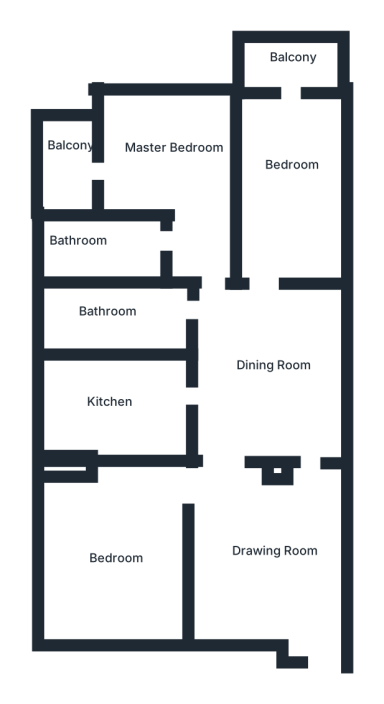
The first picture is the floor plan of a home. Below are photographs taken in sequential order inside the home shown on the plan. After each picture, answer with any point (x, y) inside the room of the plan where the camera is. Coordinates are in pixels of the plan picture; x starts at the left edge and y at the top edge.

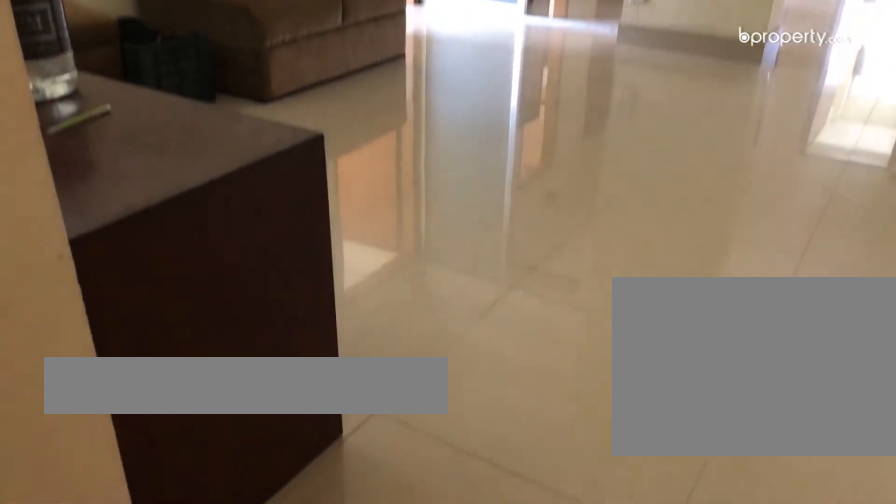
(310, 525)
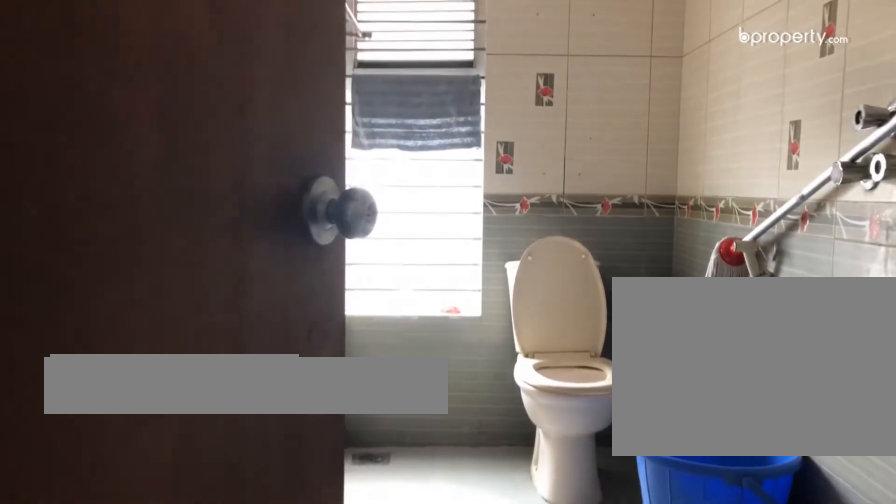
(137, 315)
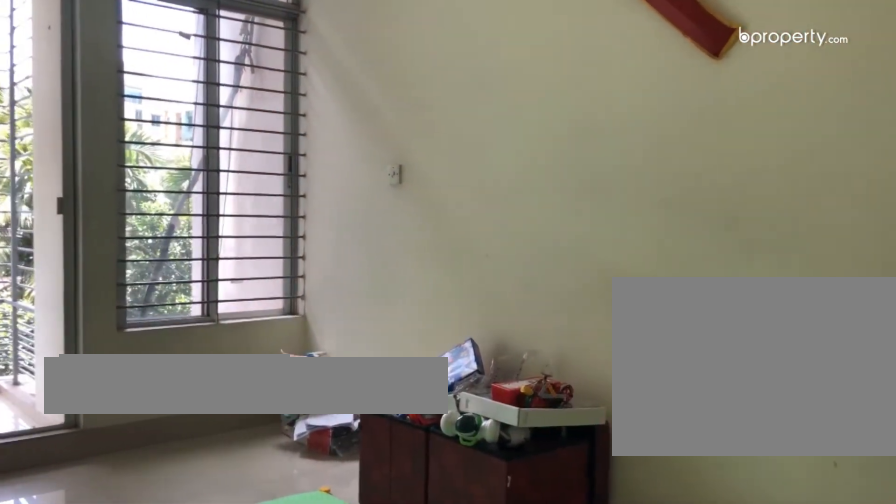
(289, 195)
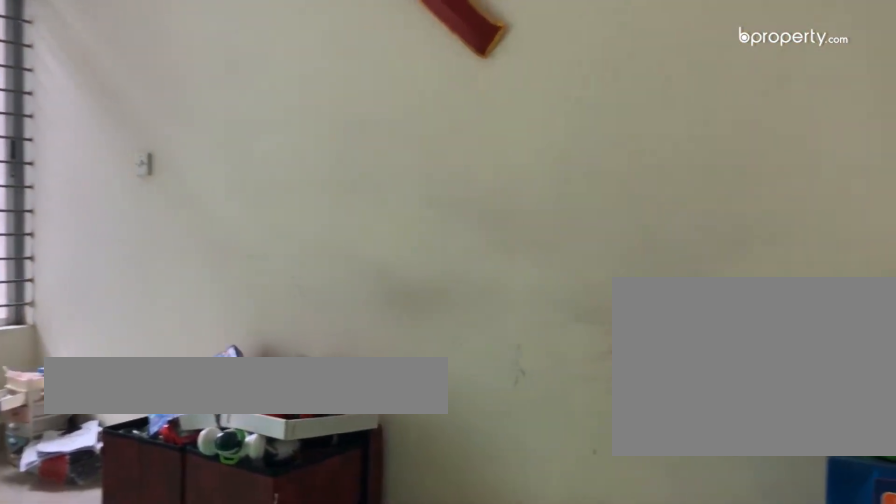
(289, 195)
